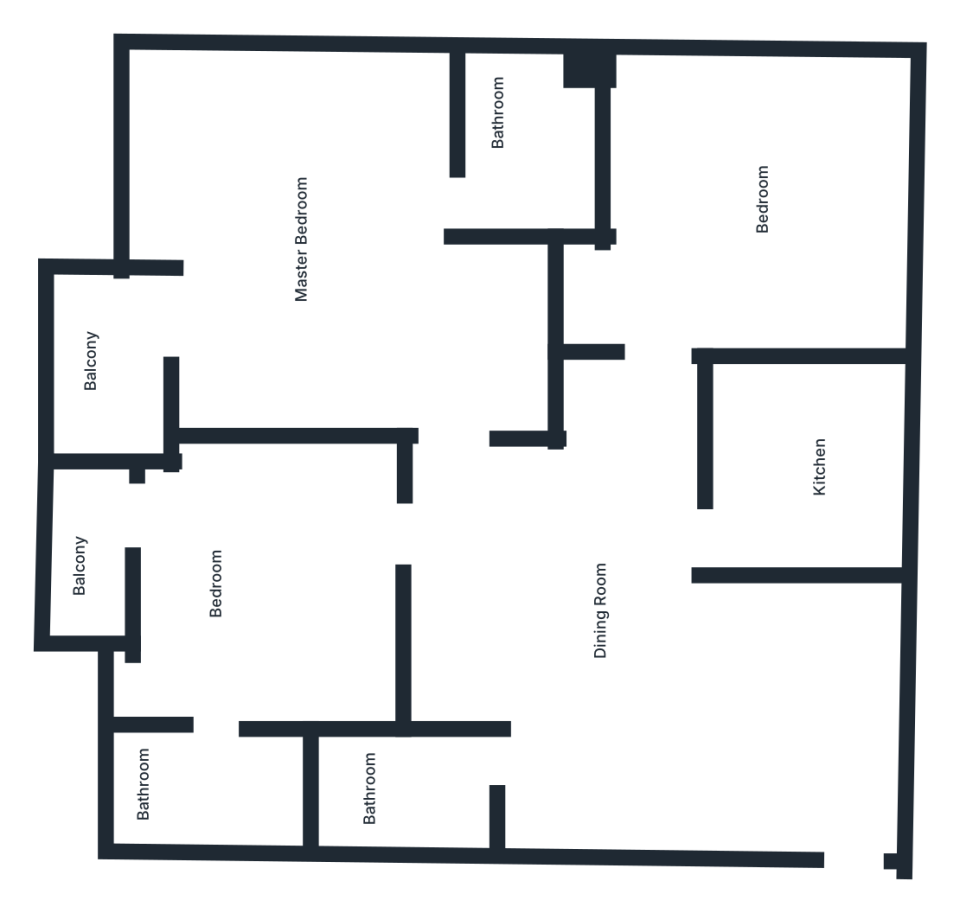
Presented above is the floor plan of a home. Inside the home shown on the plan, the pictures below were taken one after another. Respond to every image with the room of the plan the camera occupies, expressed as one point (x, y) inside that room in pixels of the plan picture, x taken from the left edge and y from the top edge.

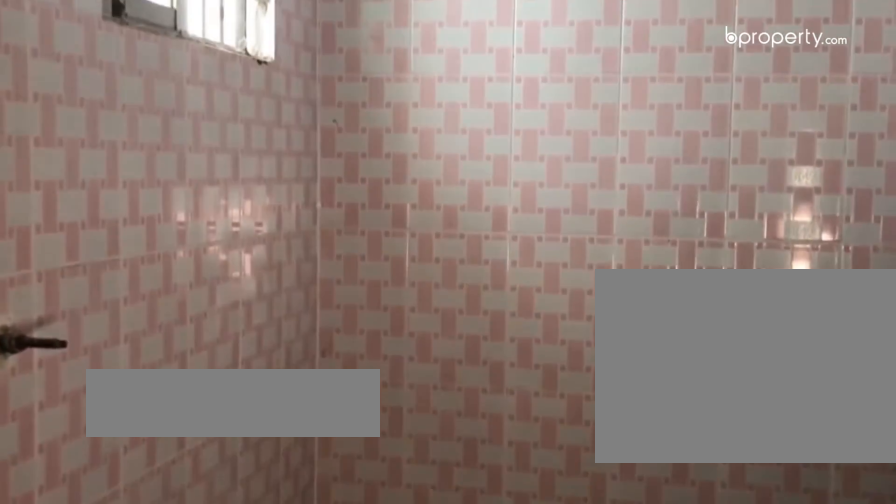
(400, 787)
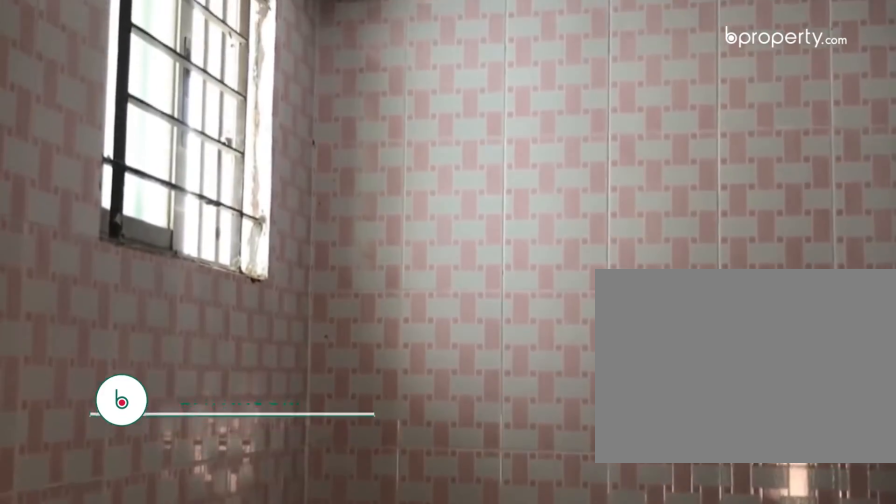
(400, 787)
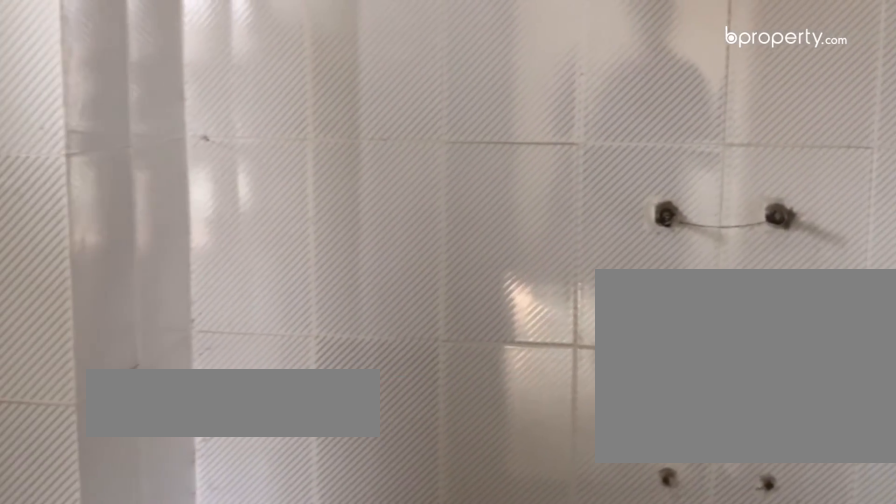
(520, 156)
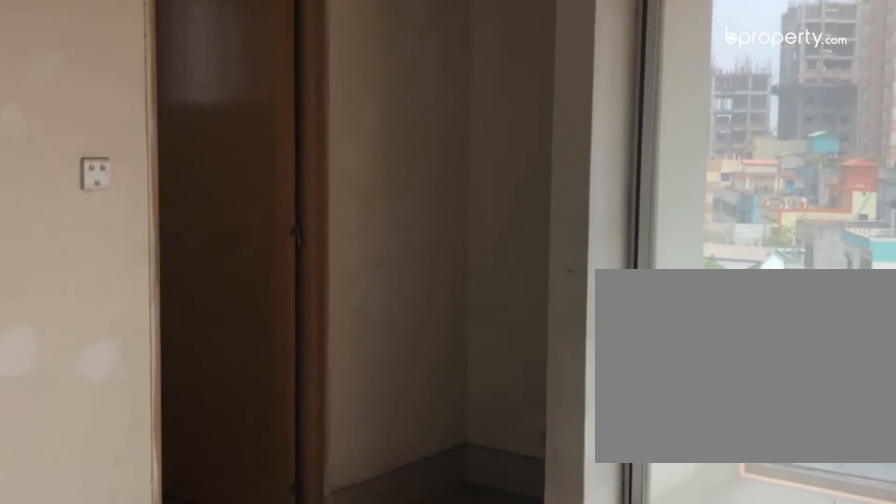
(298, 589)
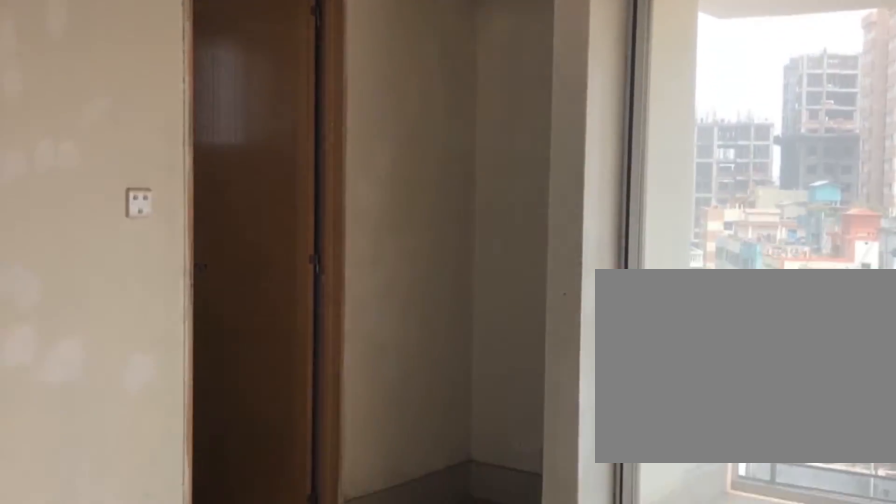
(298, 589)
